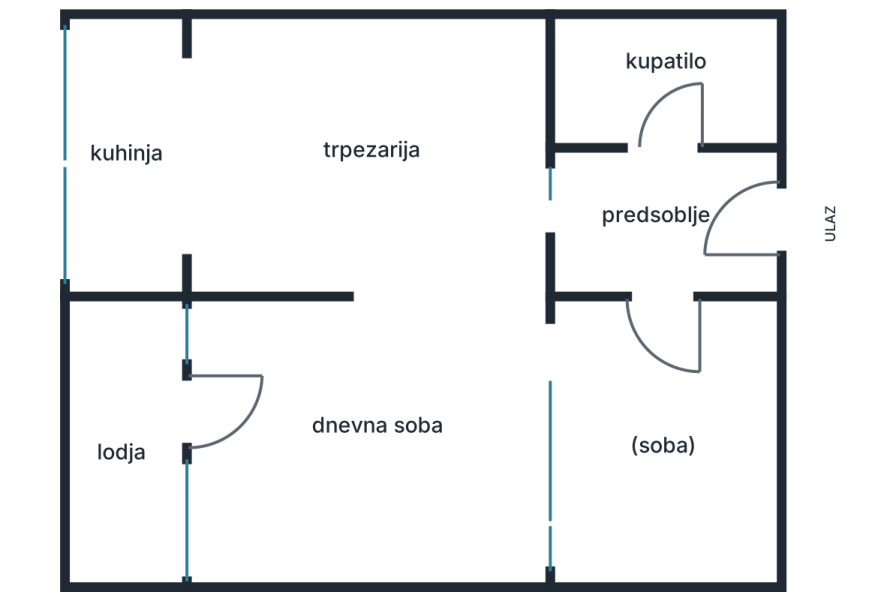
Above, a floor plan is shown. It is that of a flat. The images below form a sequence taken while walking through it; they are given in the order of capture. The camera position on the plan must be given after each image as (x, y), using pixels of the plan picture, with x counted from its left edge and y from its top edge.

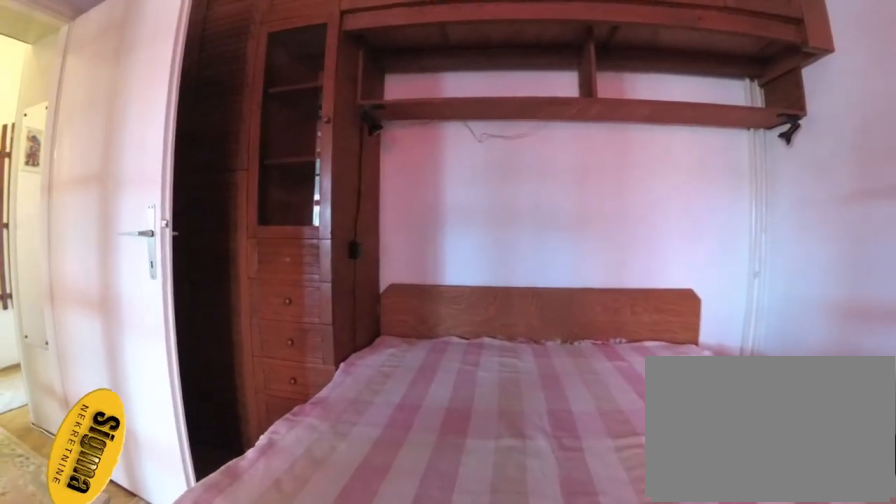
(533, 428)
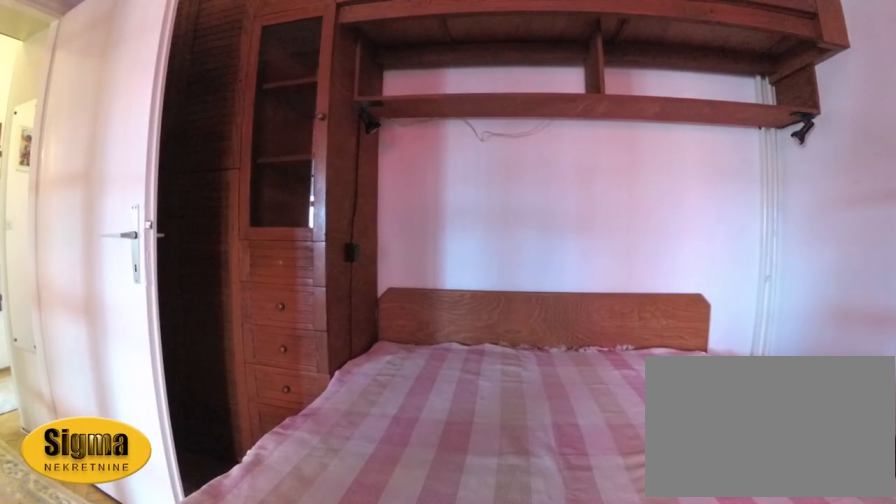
(534, 428)
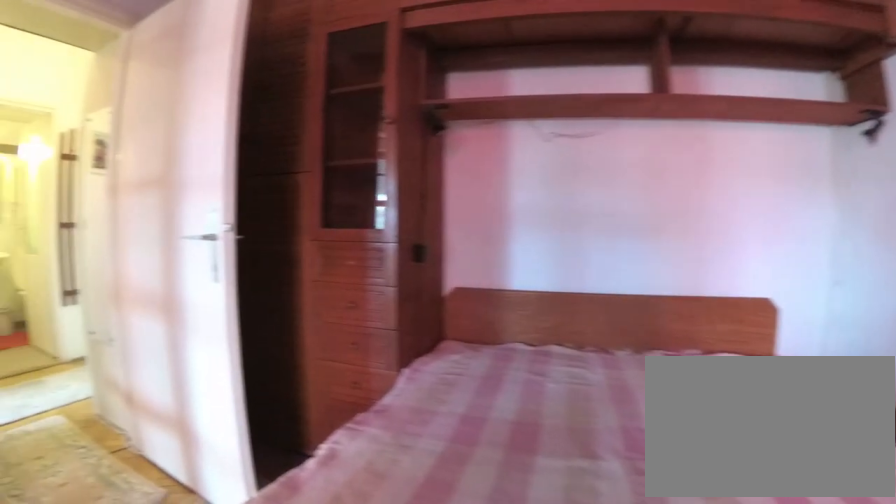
(563, 448)
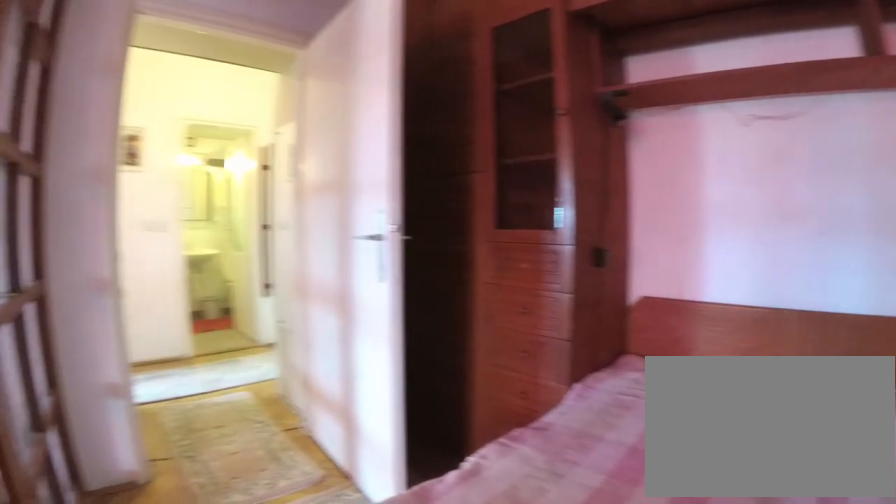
(597, 462)
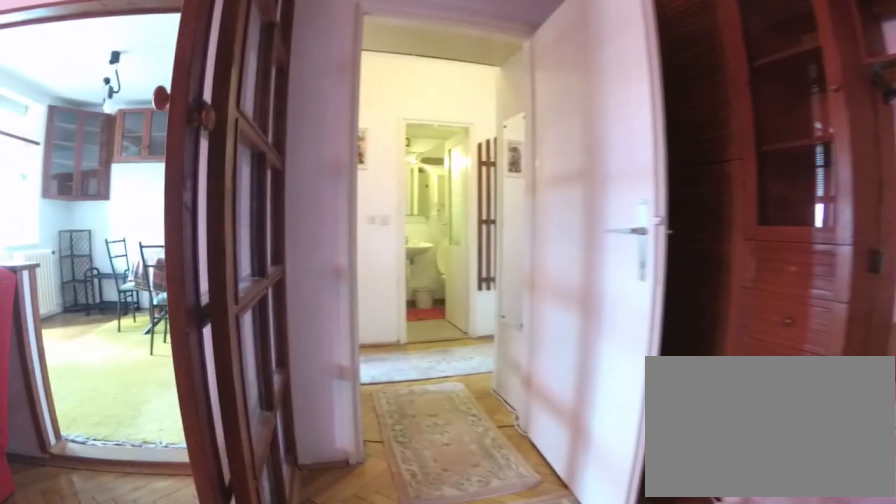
(644, 454)
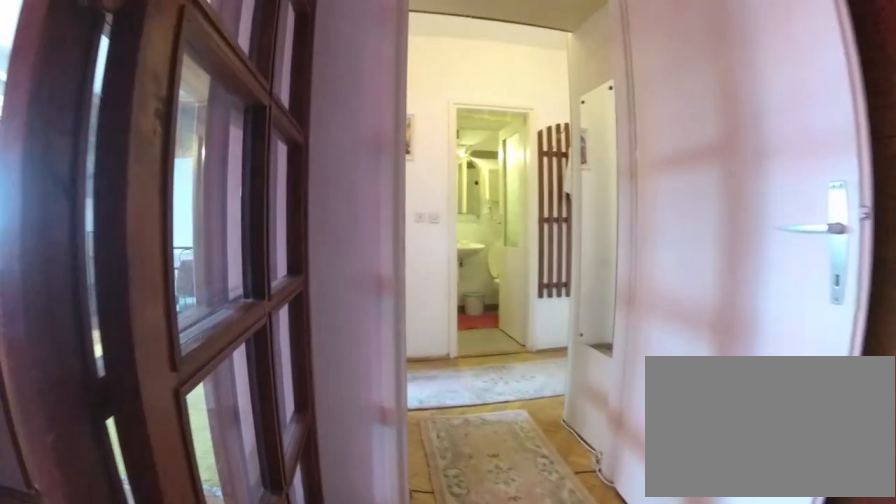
(648, 421)
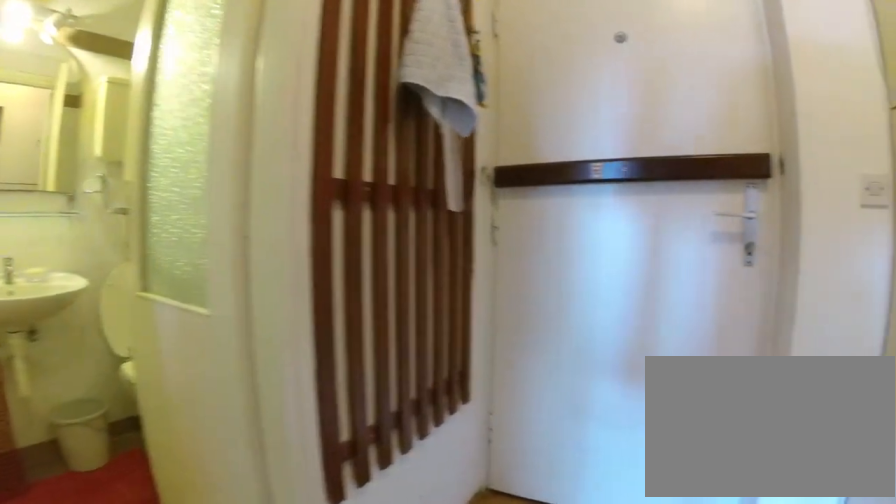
(642, 245)
